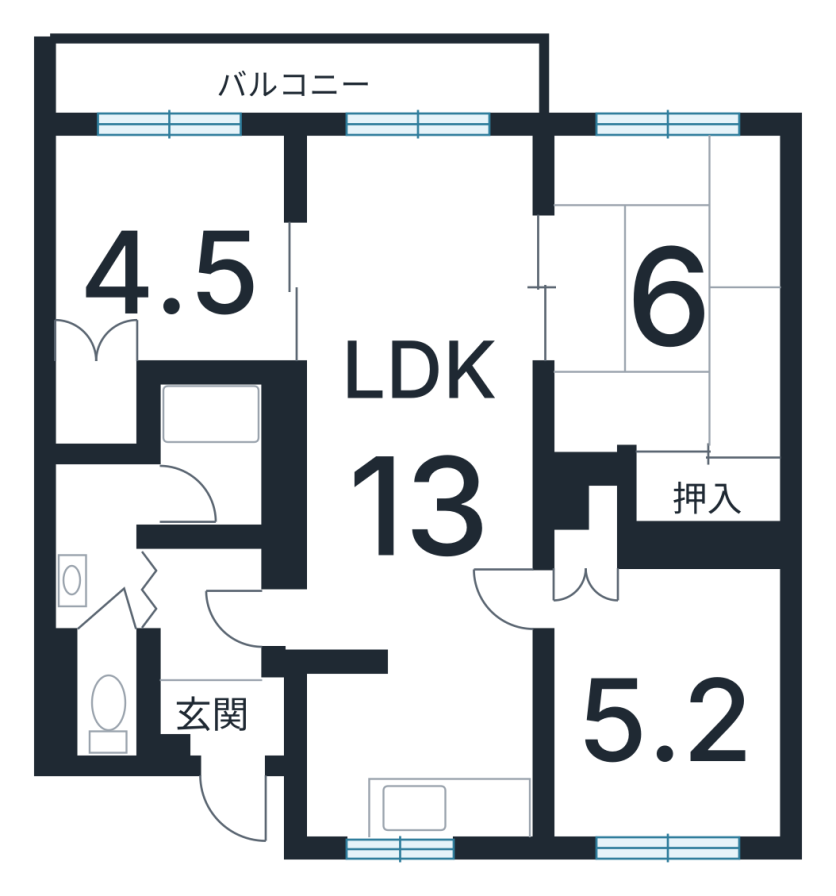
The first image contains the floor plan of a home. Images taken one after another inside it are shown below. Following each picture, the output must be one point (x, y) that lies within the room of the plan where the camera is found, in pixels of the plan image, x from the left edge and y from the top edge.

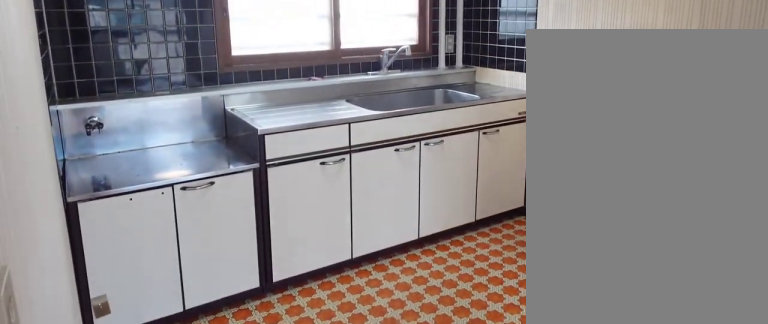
(424, 757)
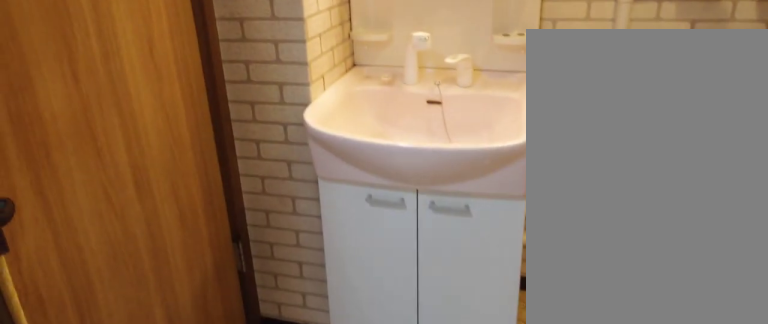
(111, 568)
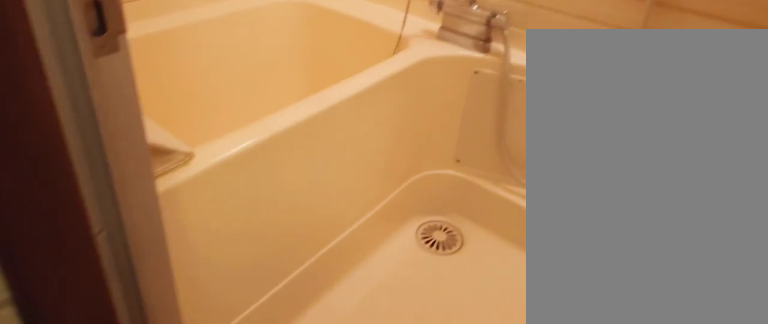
(206, 457)
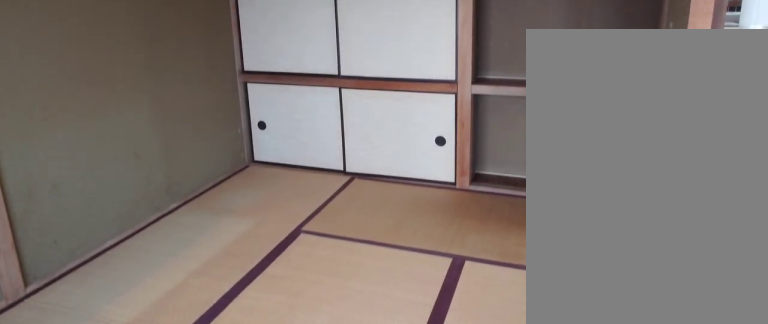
(684, 280)
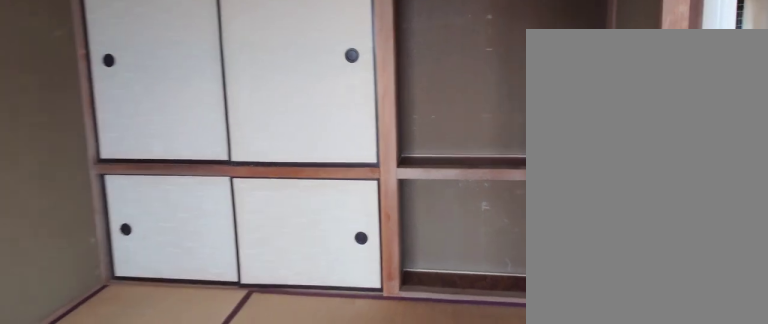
(684, 280)
